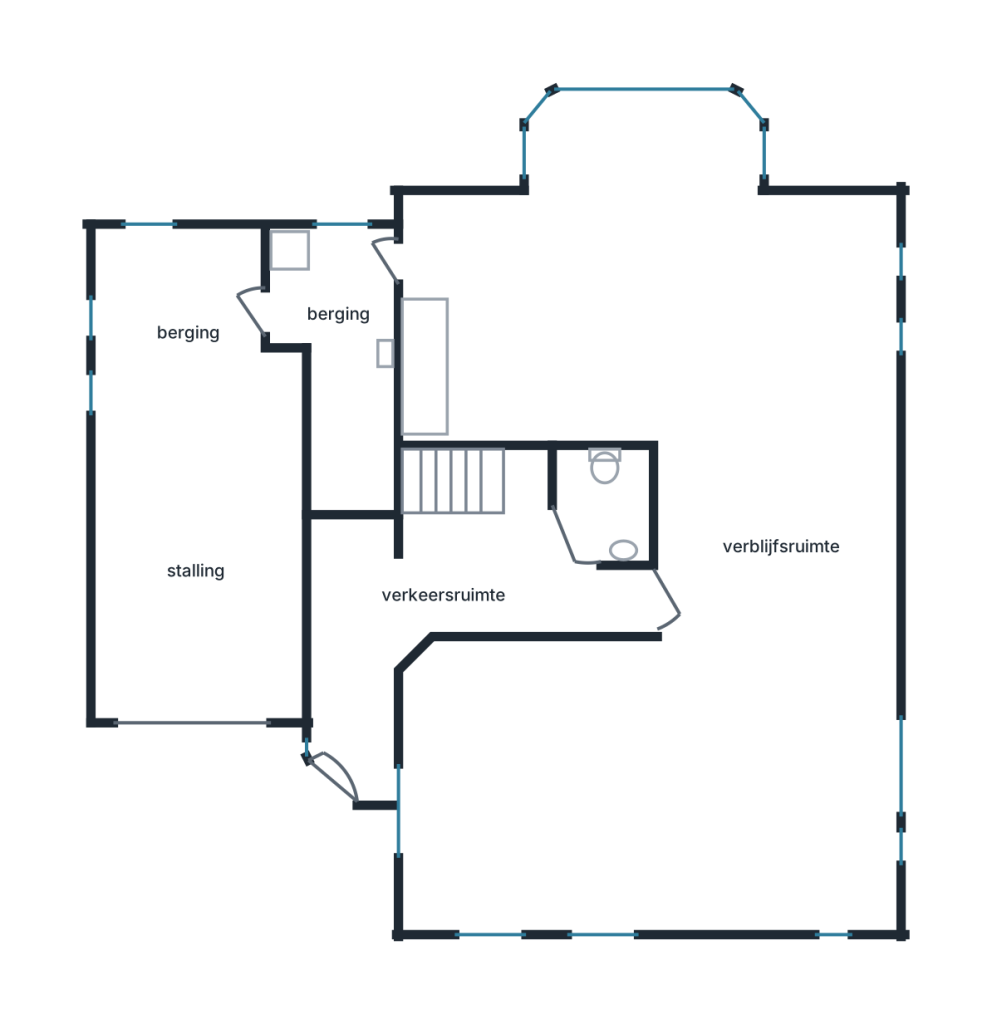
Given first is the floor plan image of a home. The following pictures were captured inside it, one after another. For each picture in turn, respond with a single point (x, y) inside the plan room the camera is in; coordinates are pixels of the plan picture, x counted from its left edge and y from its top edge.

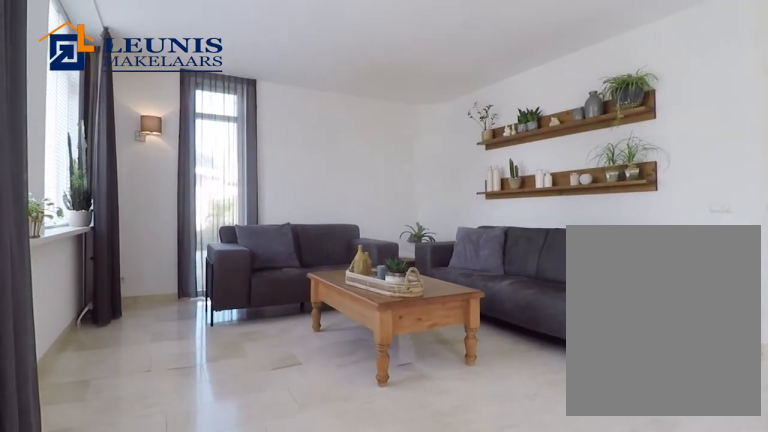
(656, 710)
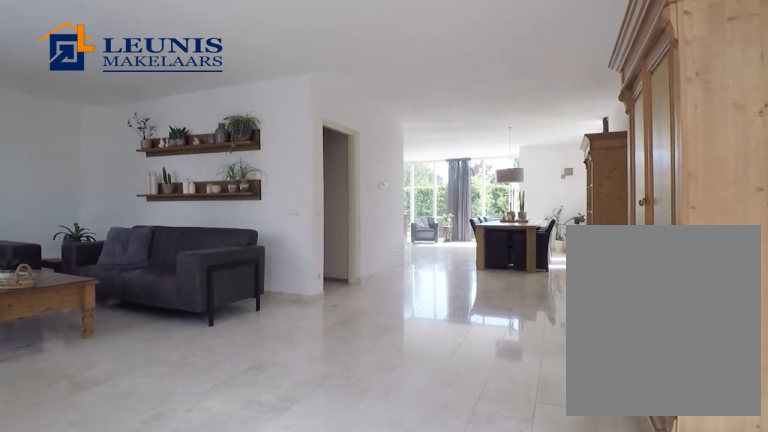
(656, 710)
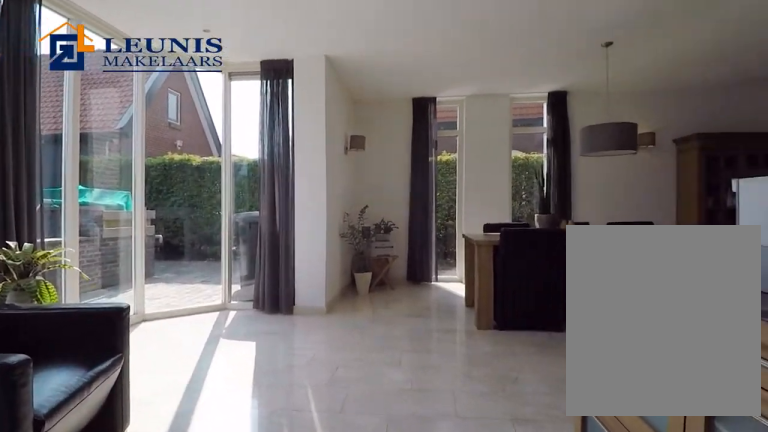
(652, 273)
